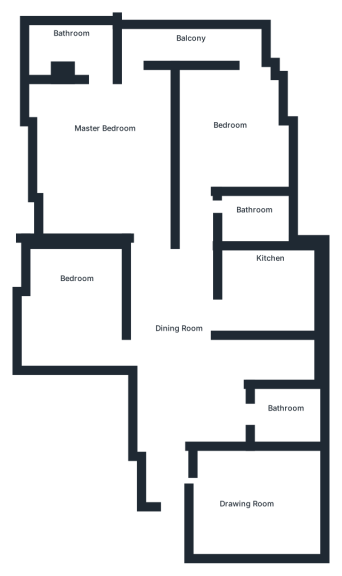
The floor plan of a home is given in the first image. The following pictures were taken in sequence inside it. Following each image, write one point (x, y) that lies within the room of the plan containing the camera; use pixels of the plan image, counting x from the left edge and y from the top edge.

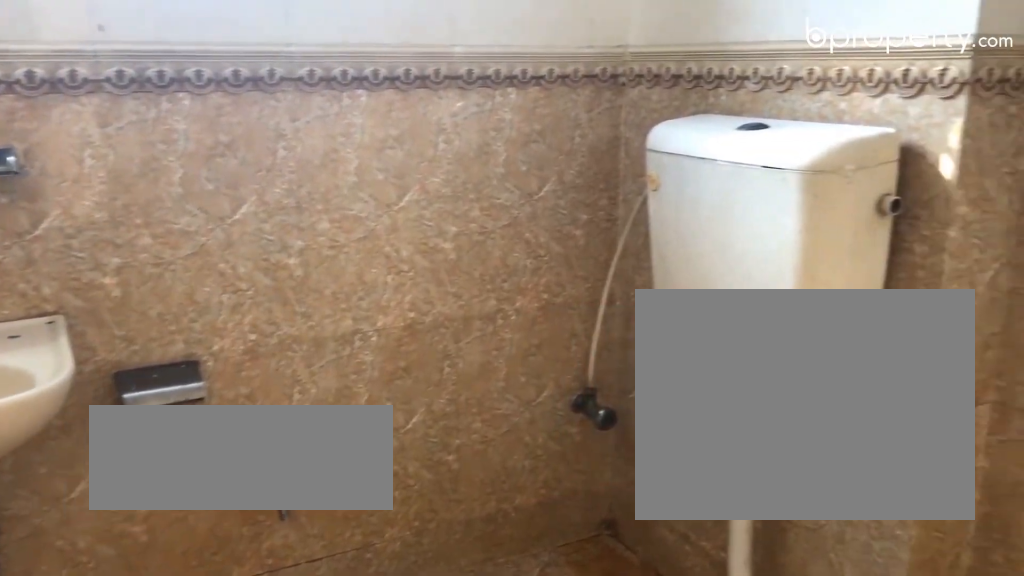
(289, 419)
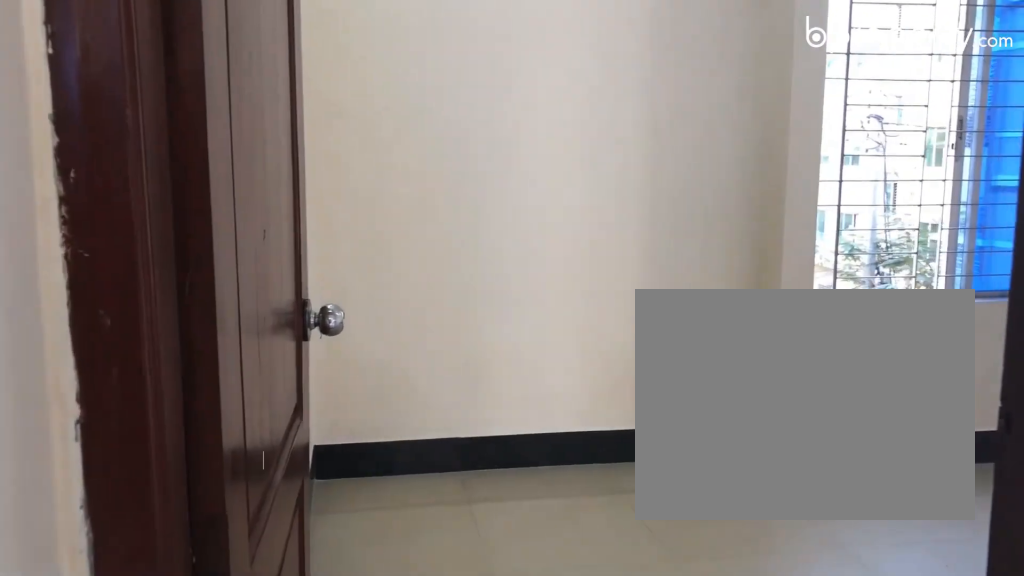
(157, 345)
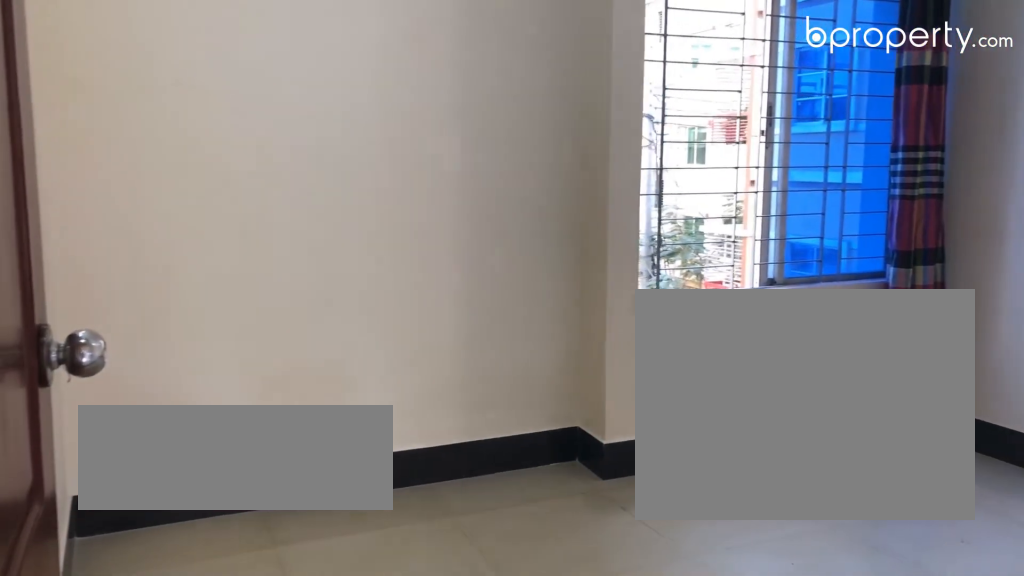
(77, 304)
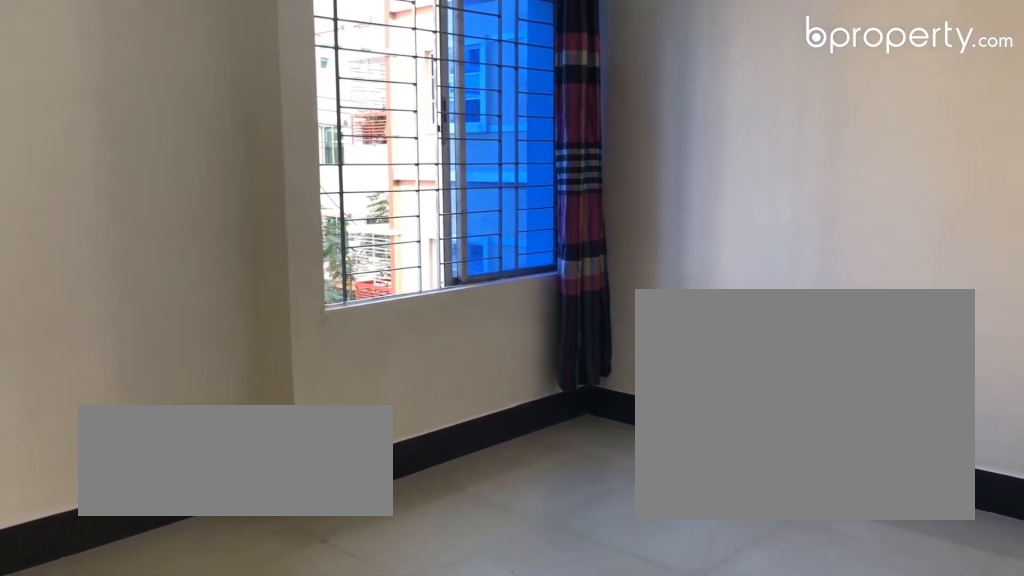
(77, 304)
